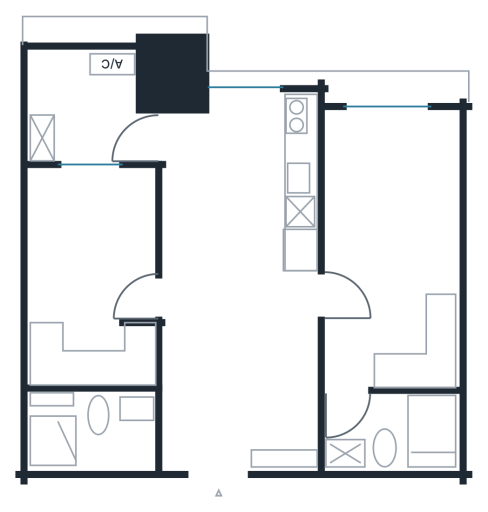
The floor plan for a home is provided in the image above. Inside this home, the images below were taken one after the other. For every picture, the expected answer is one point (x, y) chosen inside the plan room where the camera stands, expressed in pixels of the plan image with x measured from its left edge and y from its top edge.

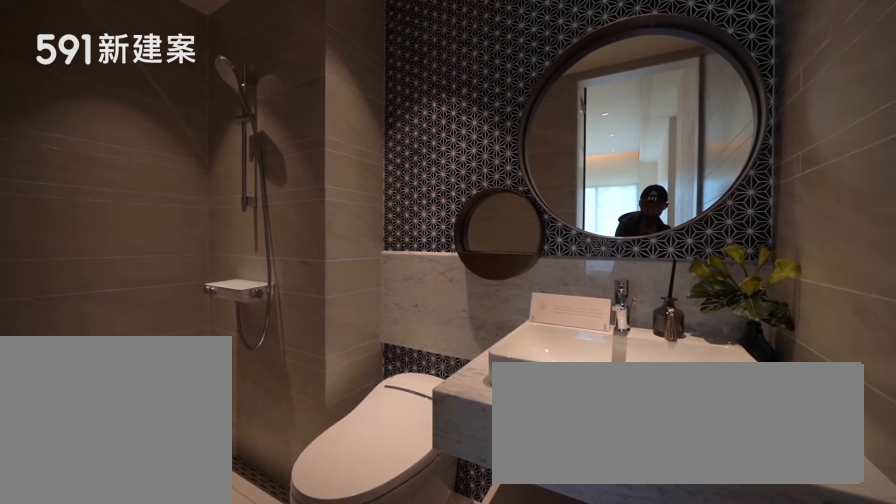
(392, 428)
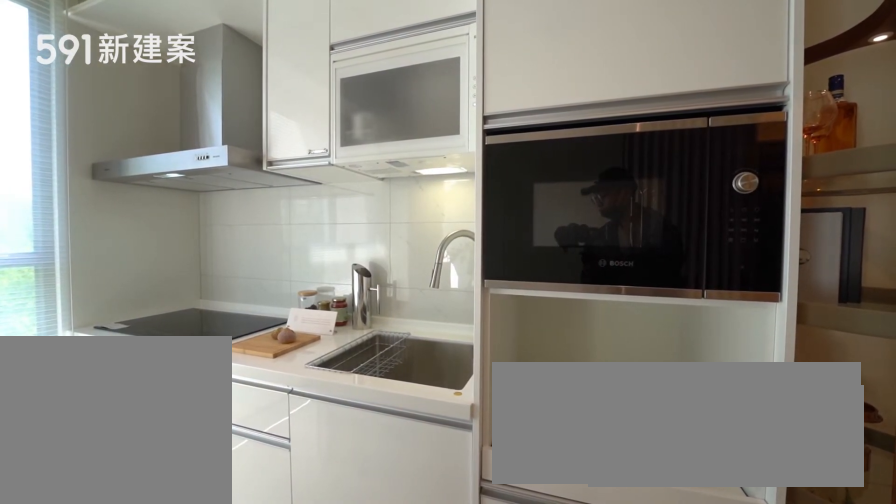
(289, 184)
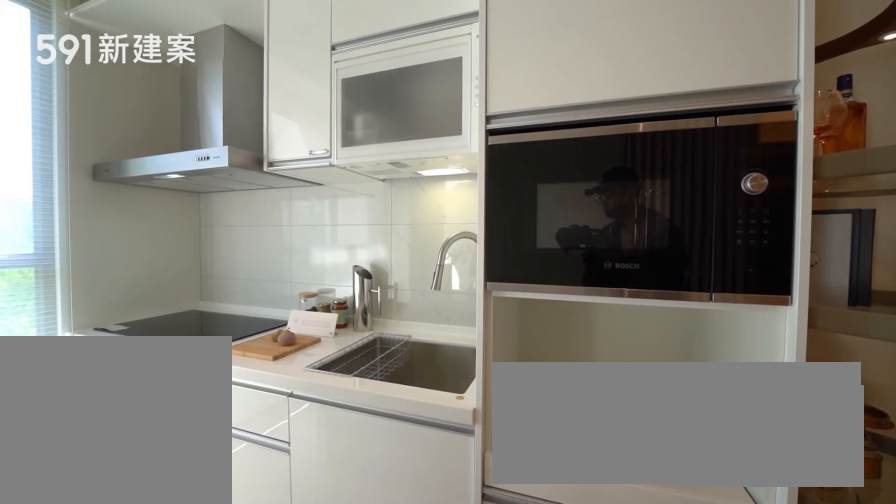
(289, 184)
